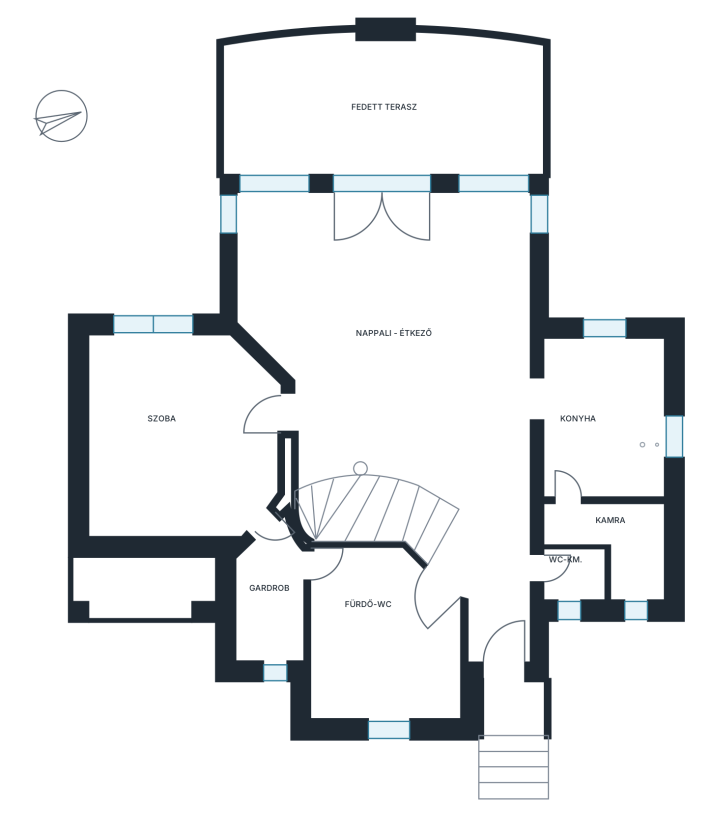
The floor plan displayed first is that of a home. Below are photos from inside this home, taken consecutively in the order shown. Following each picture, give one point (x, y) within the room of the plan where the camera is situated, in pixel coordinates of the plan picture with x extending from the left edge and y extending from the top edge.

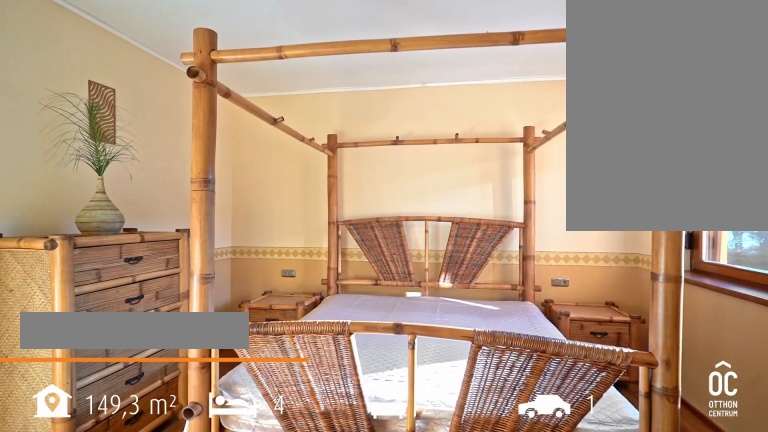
(168, 442)
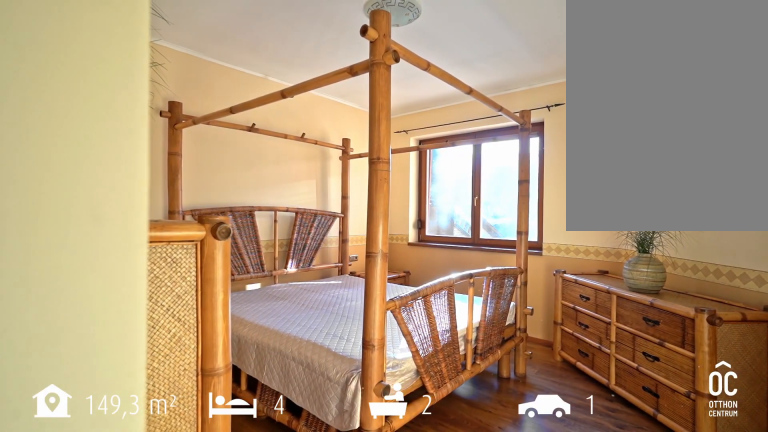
(169, 442)
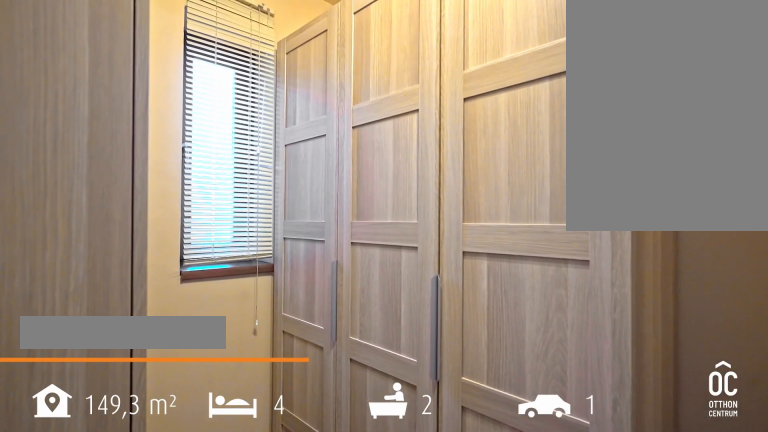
(274, 591)
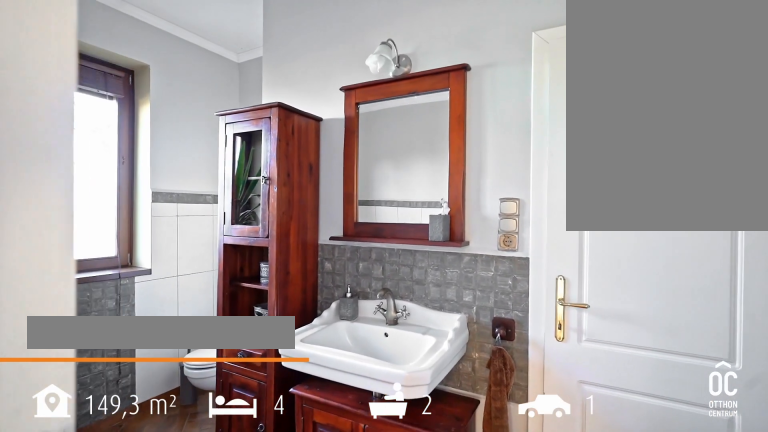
(378, 631)
